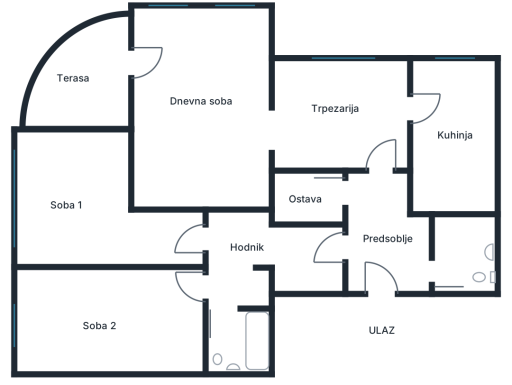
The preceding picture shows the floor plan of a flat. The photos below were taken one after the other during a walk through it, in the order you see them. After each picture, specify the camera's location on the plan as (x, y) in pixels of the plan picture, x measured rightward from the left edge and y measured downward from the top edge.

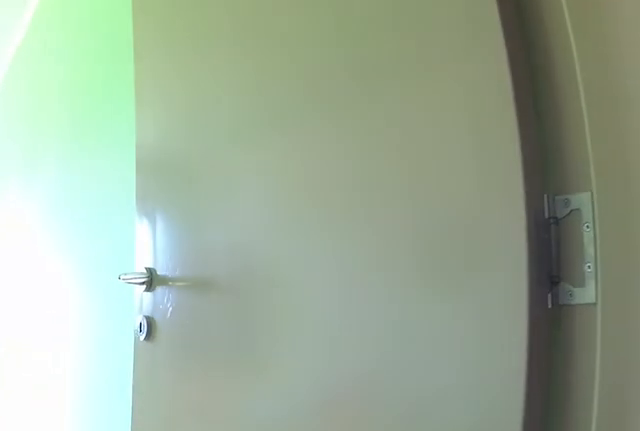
(222, 282)
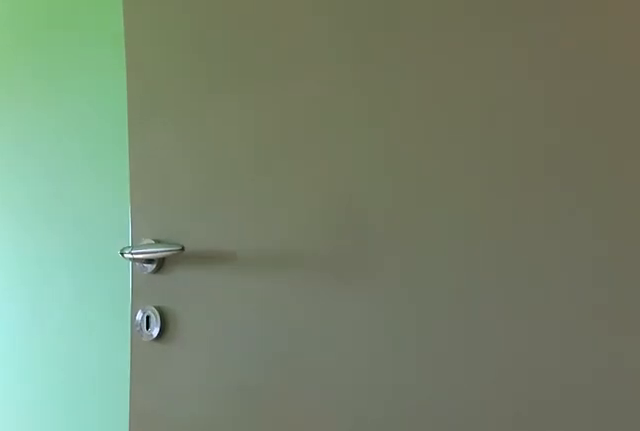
(194, 282)
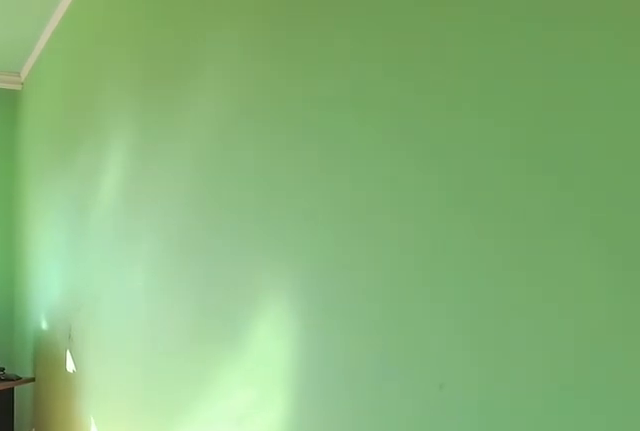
(168, 282)
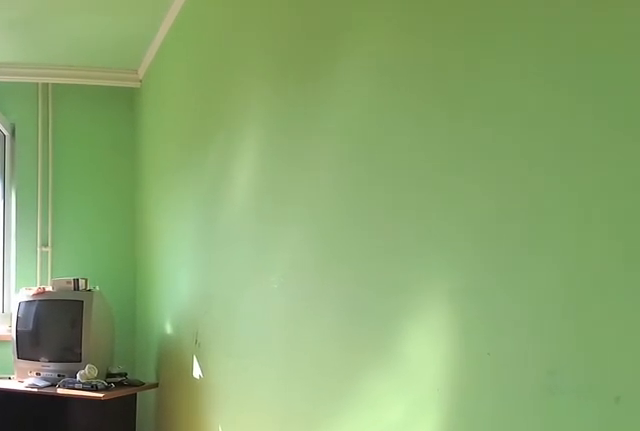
(168, 282)
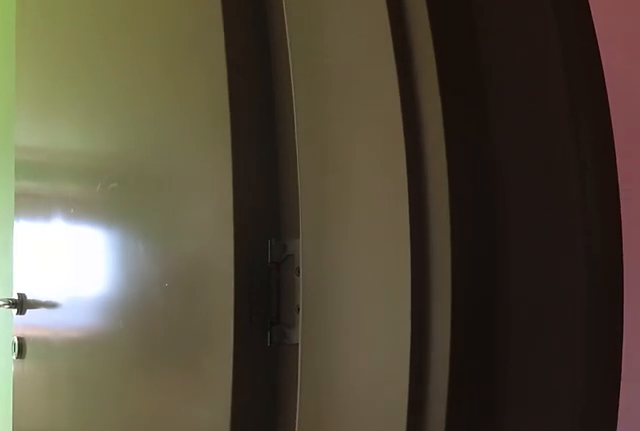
(234, 282)
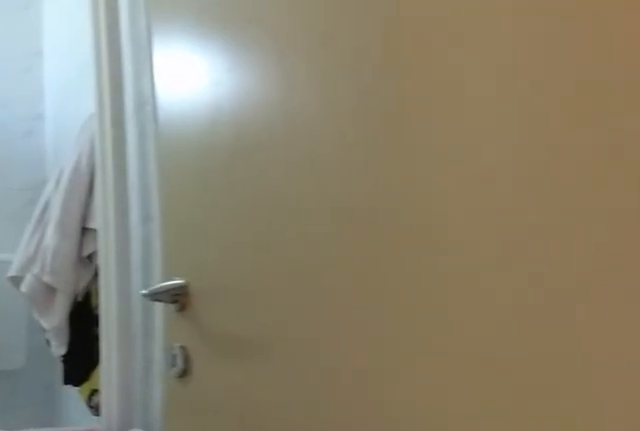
(230, 281)
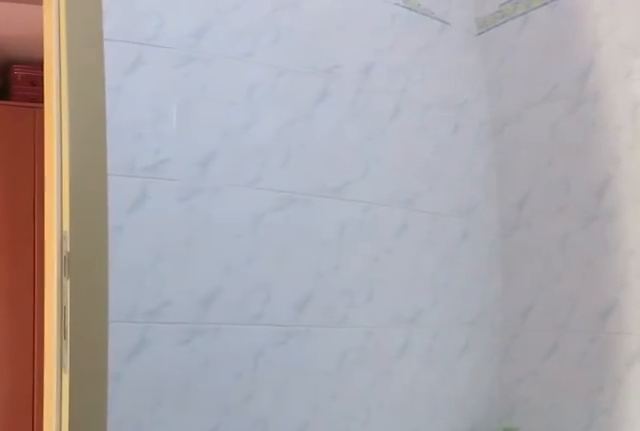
(241, 354)
